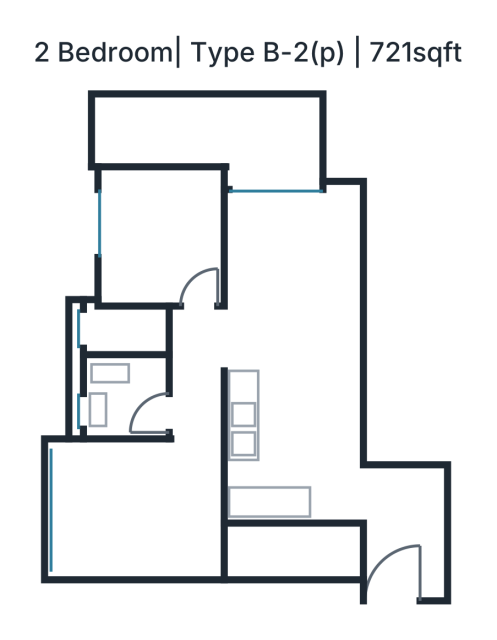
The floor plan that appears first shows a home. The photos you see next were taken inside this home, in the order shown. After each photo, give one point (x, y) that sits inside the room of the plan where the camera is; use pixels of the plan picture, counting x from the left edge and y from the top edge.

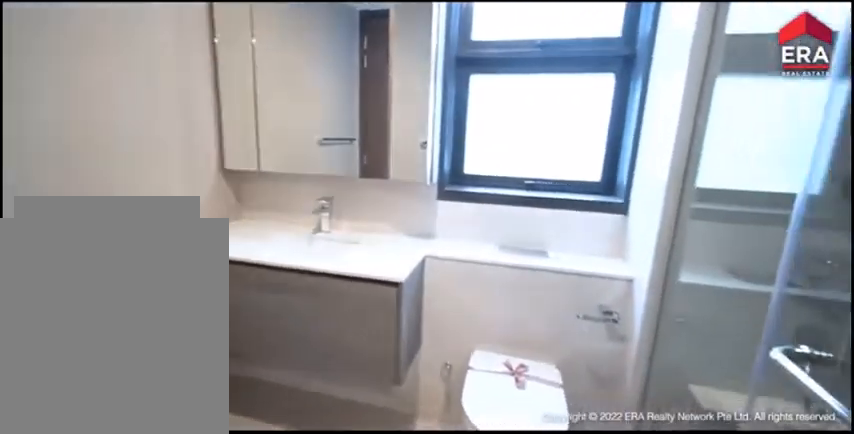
(117, 376)
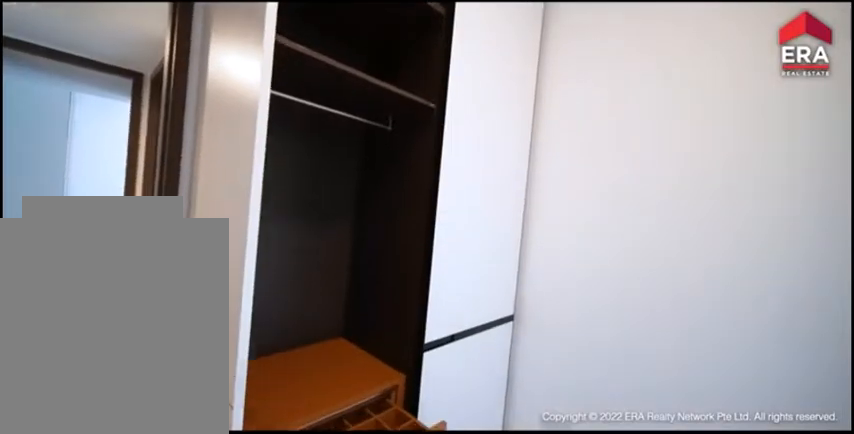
(159, 240)
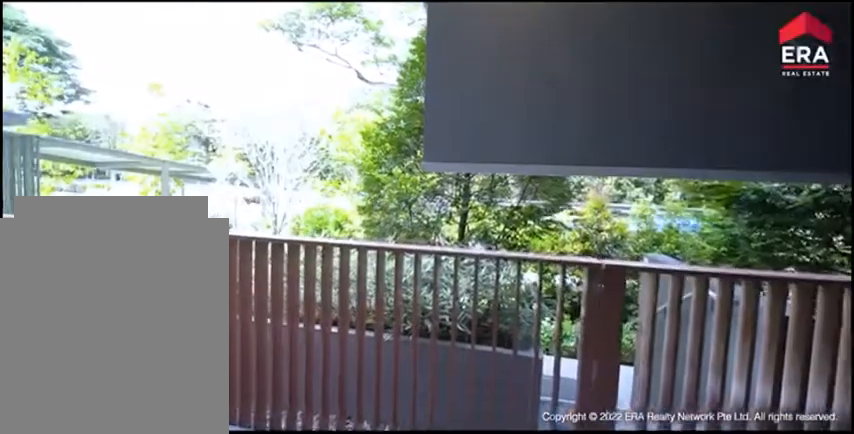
(212, 138)
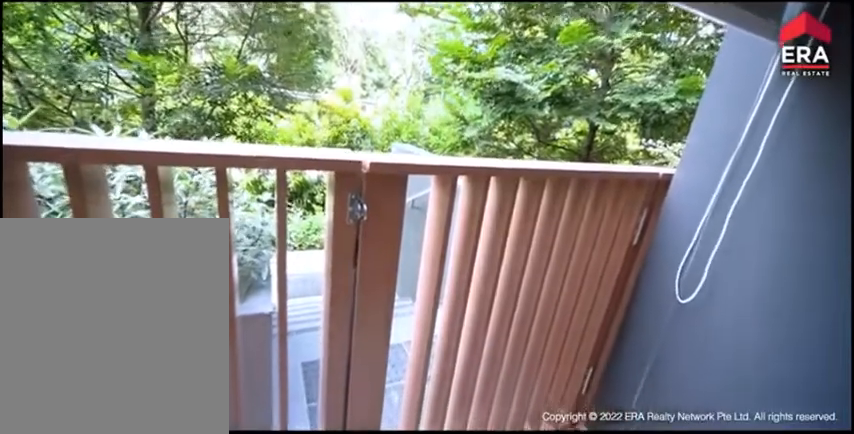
(213, 138)
